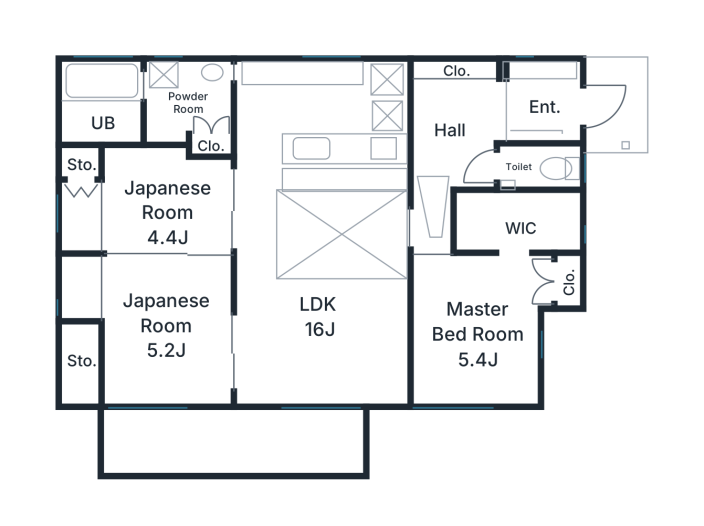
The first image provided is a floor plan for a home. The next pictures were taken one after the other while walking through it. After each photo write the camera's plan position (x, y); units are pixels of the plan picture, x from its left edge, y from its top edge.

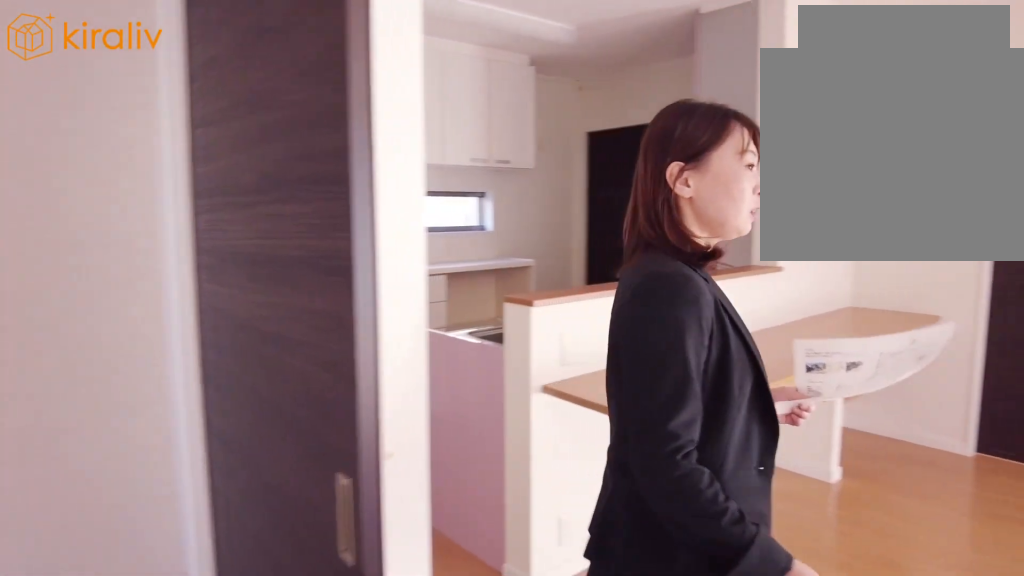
(248, 230)
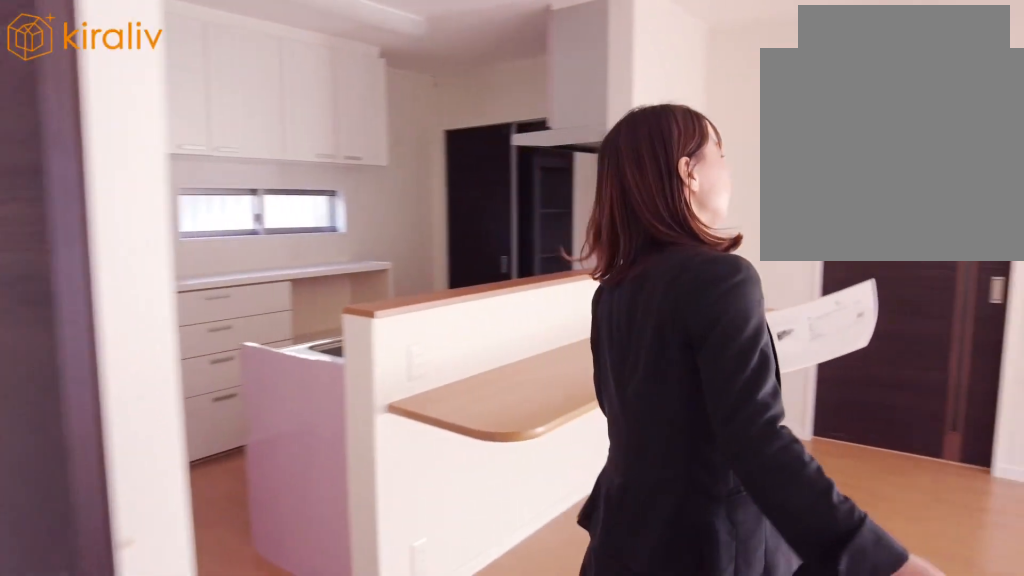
(255, 225)
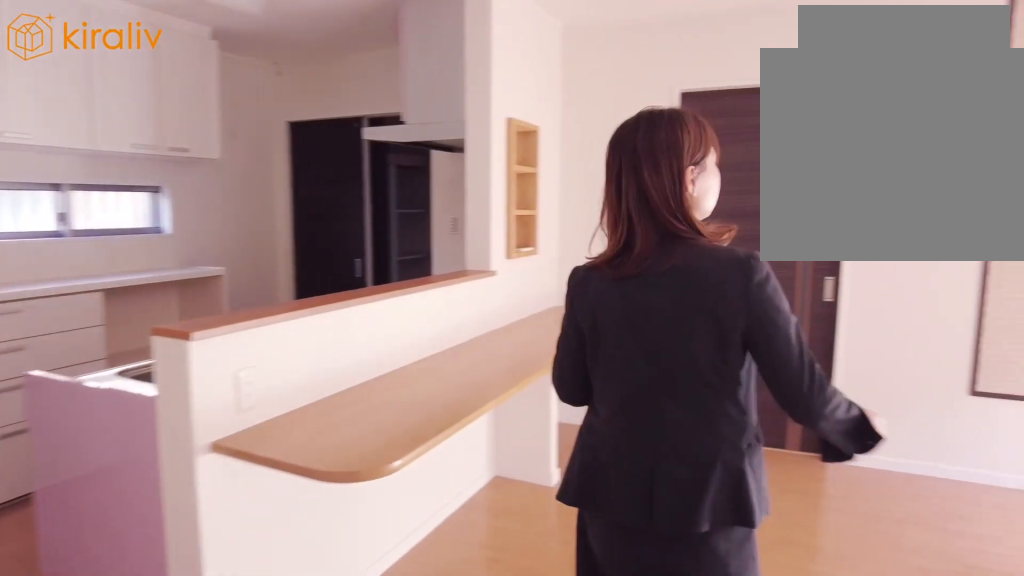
(270, 230)
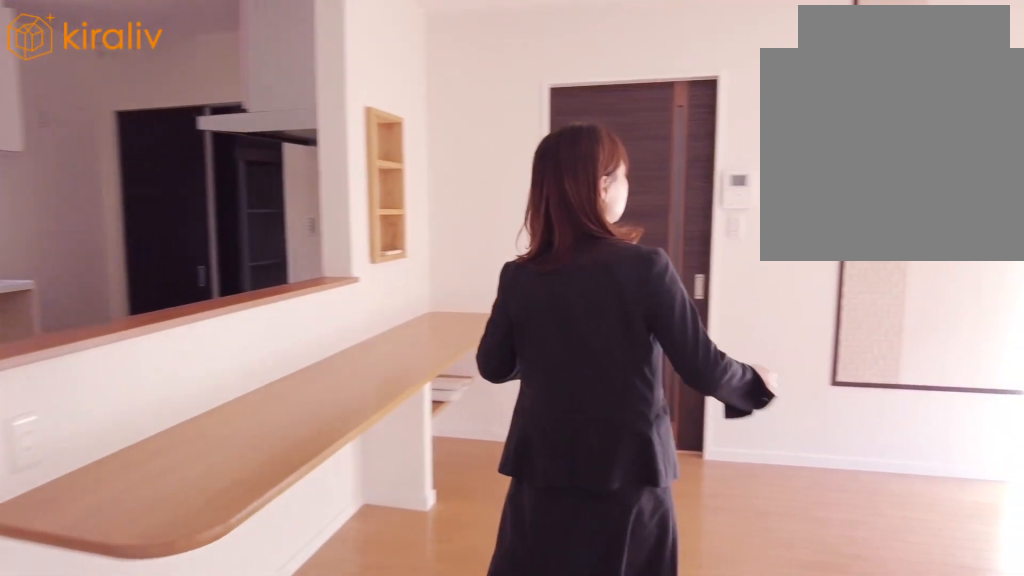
(306, 227)
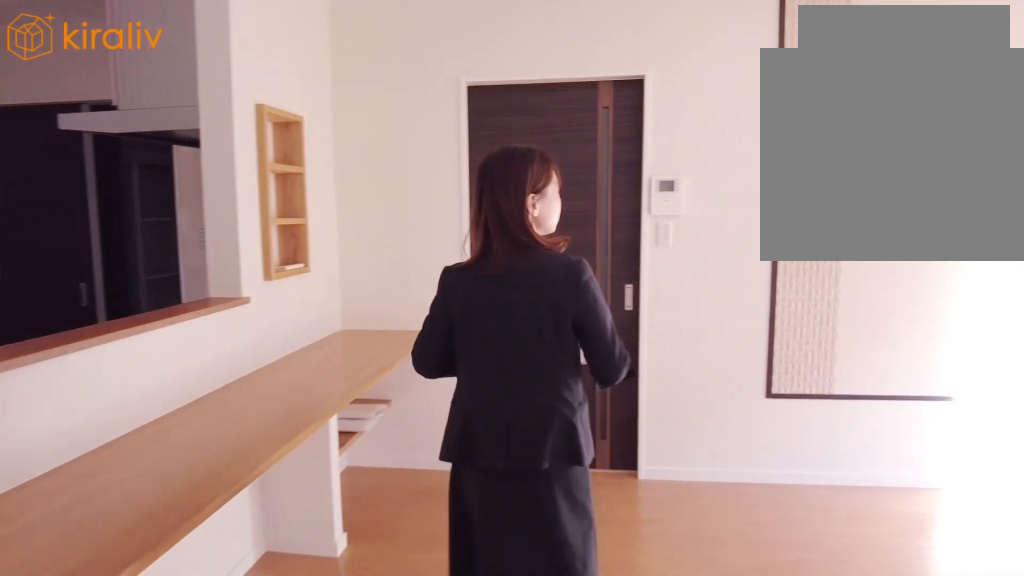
(323, 229)
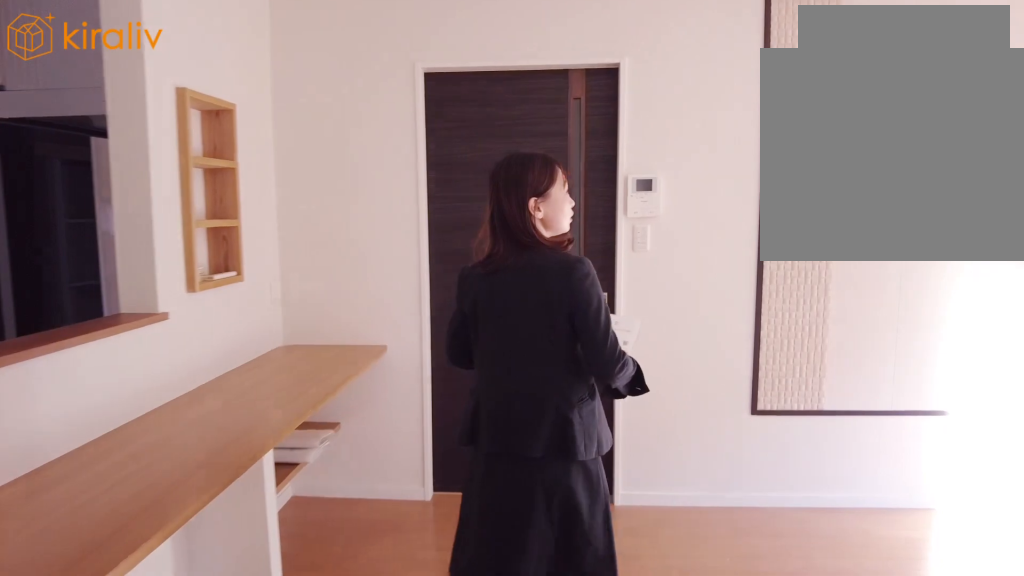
(335, 227)
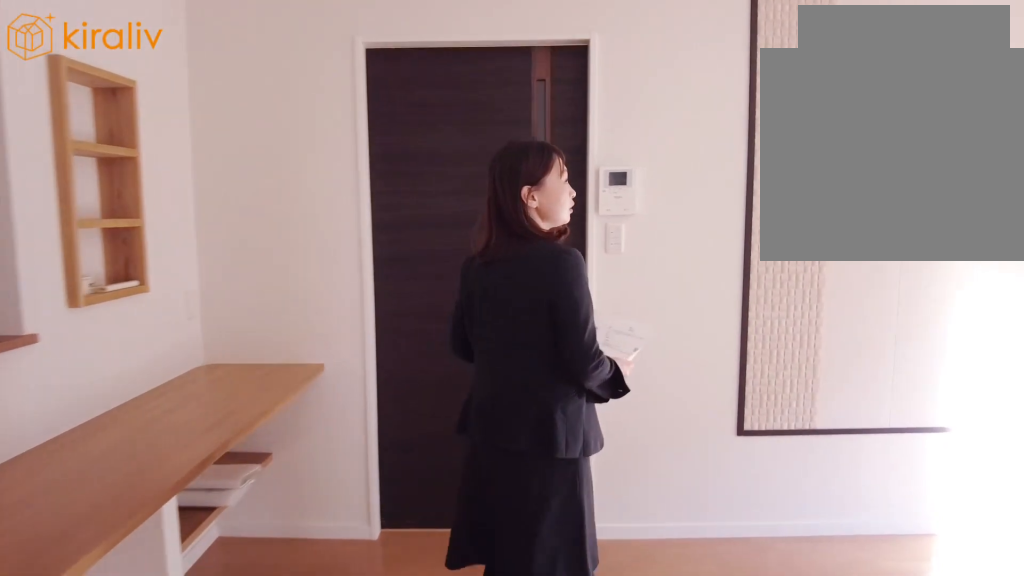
(355, 233)
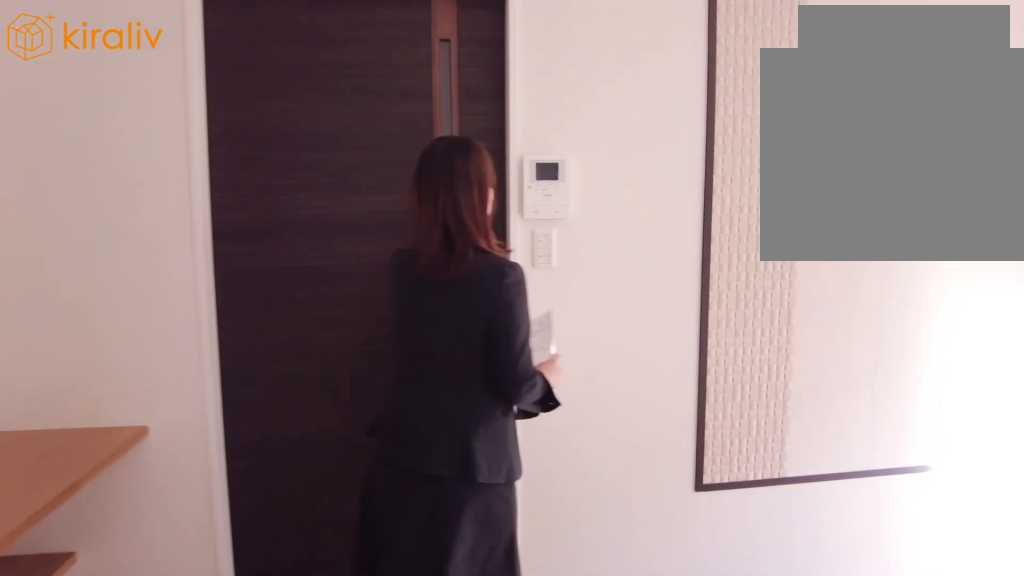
(379, 238)
